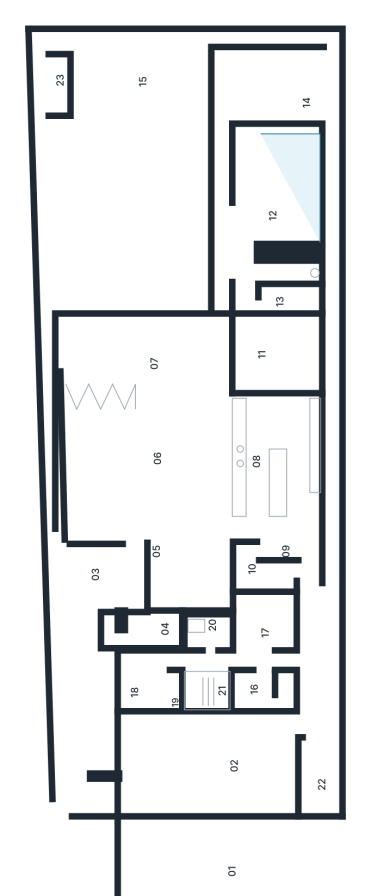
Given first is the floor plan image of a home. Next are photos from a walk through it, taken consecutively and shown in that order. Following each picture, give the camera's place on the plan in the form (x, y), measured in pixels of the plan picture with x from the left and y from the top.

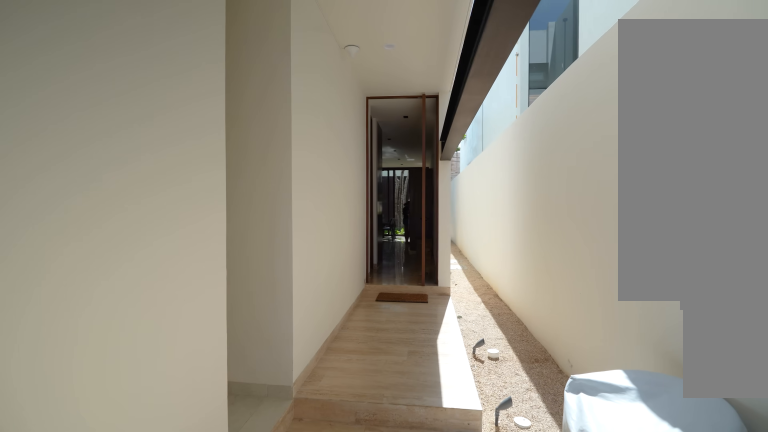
(313, 725)
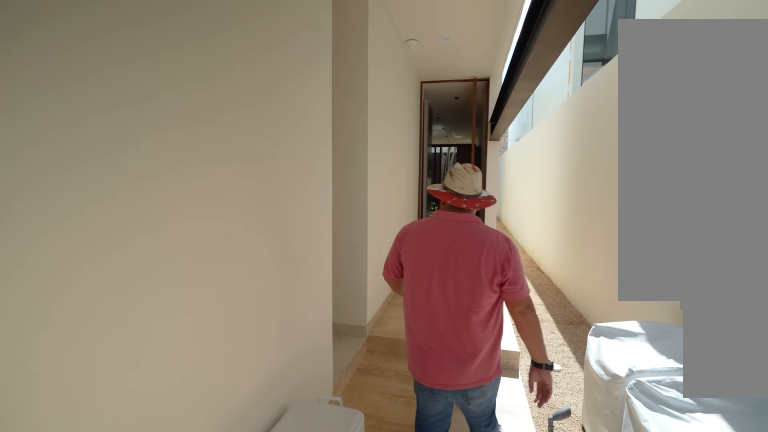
(329, 702)
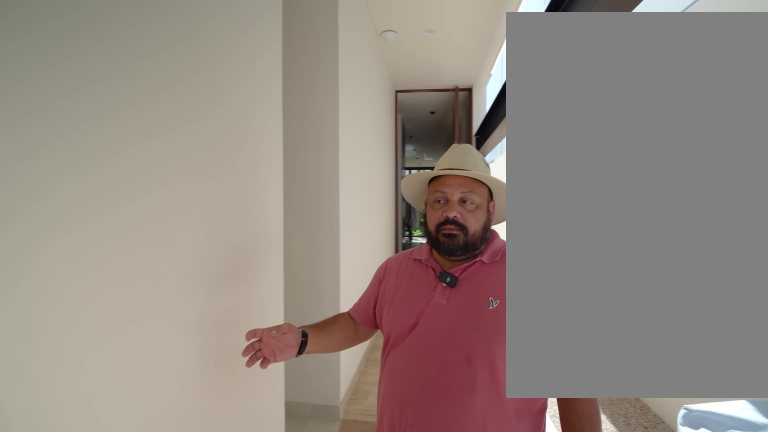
(312, 661)
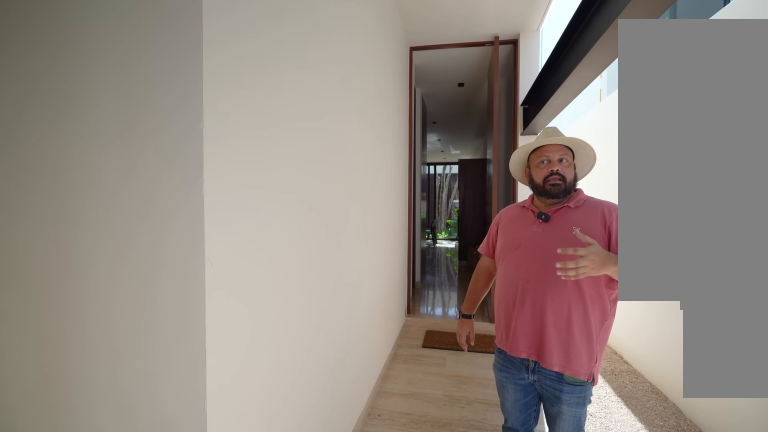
(308, 657)
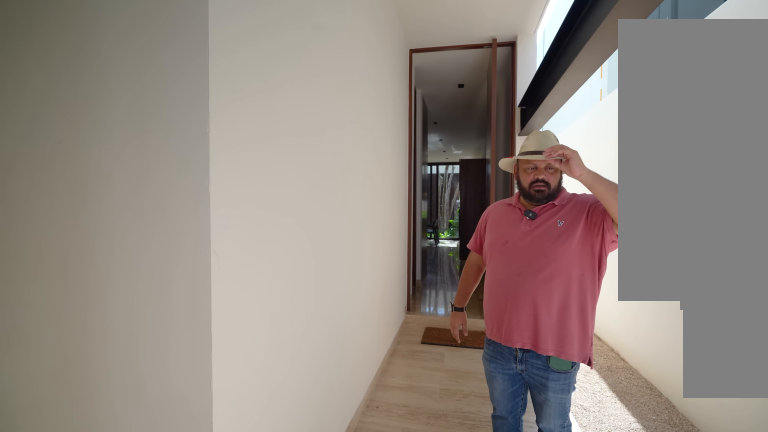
(308, 657)
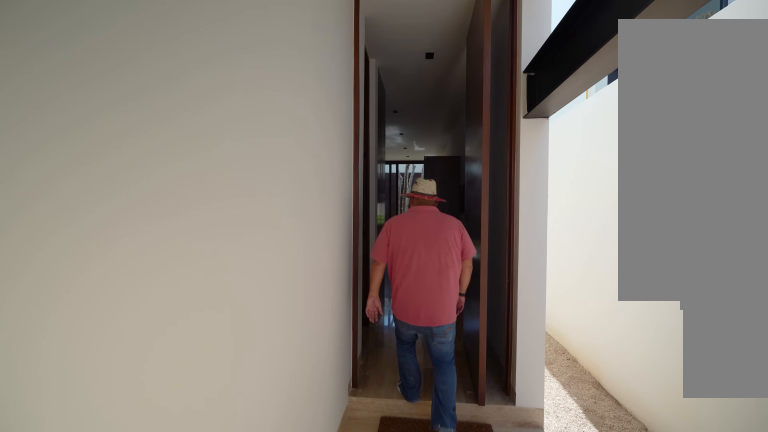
(308, 657)
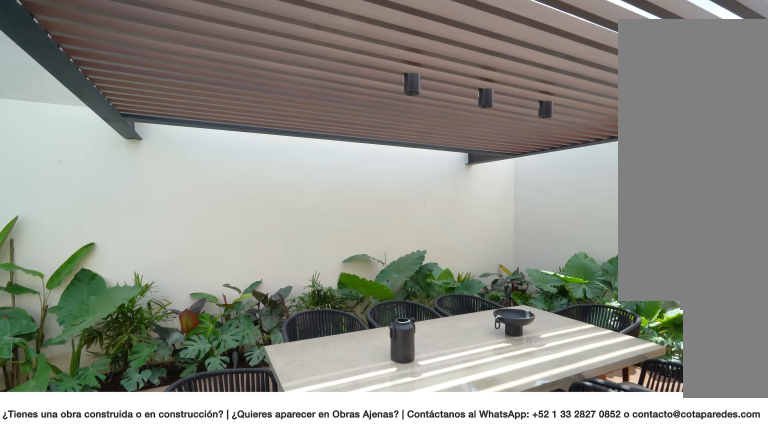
(248, 122)
